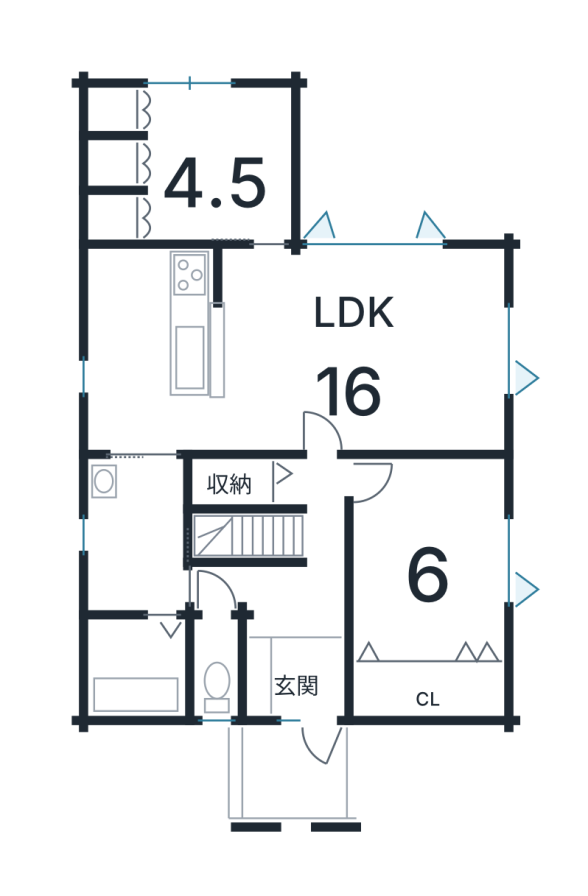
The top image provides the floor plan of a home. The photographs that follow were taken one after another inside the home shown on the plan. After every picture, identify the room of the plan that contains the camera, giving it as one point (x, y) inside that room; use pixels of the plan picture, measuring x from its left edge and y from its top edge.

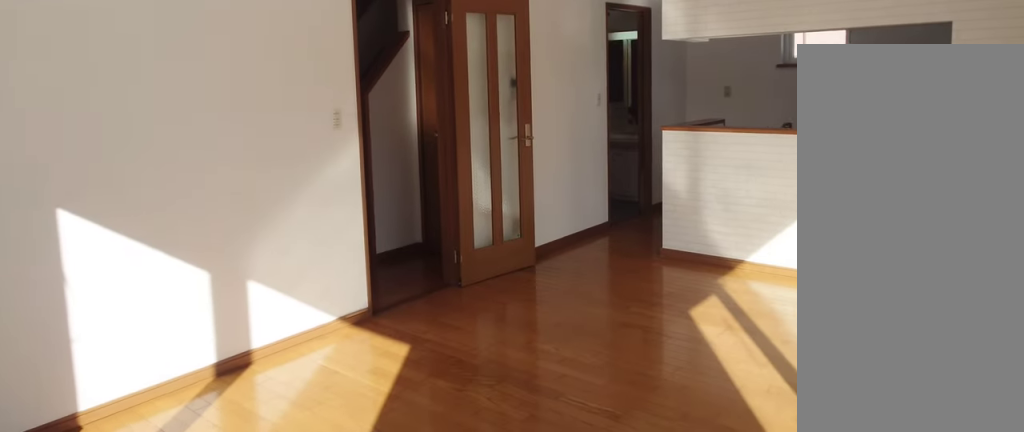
(355, 373)
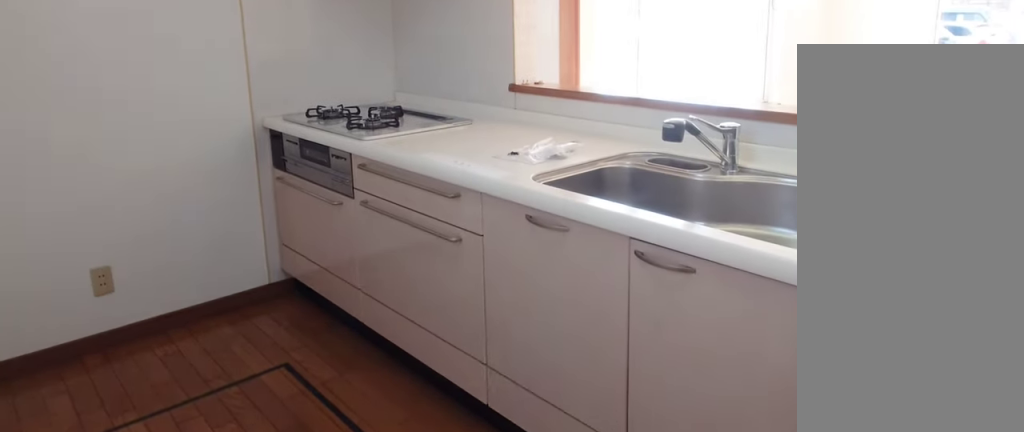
(152, 381)
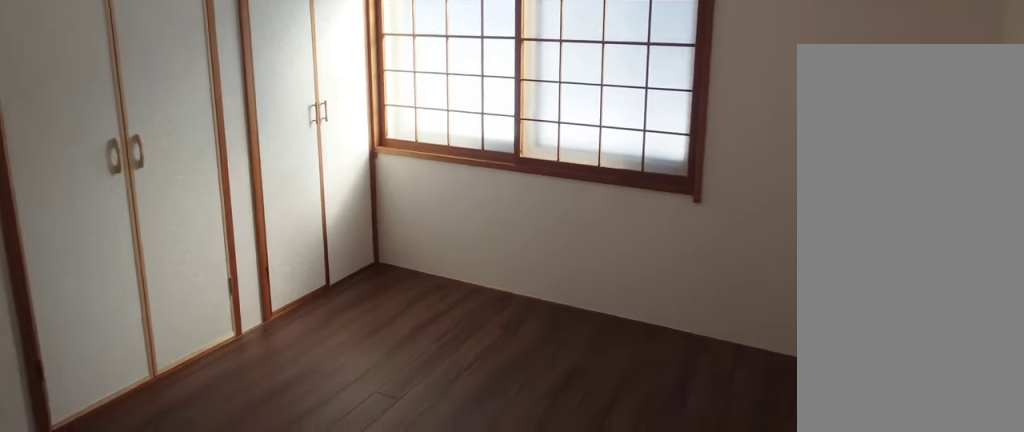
(207, 169)
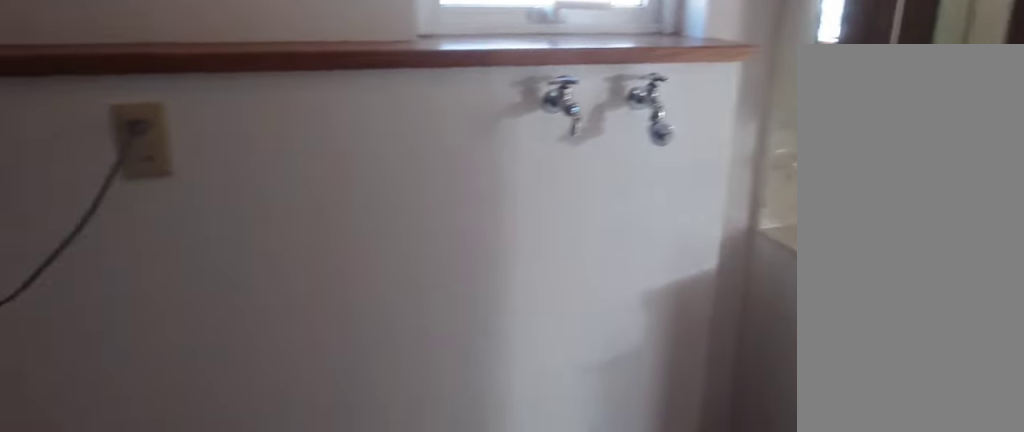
(134, 543)
